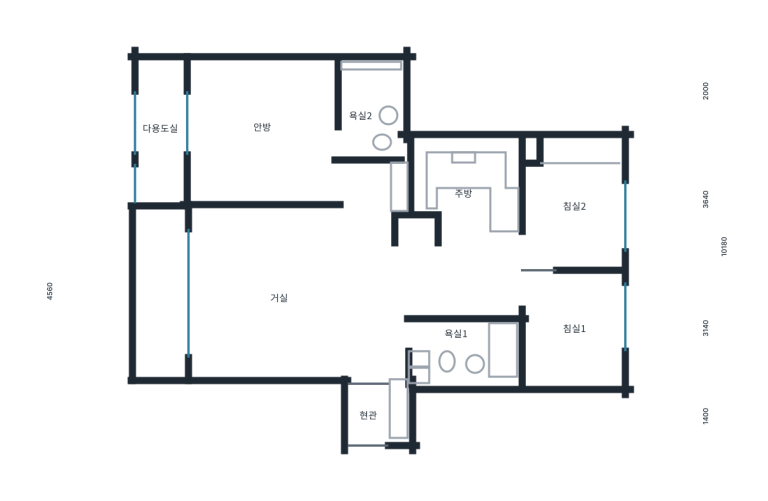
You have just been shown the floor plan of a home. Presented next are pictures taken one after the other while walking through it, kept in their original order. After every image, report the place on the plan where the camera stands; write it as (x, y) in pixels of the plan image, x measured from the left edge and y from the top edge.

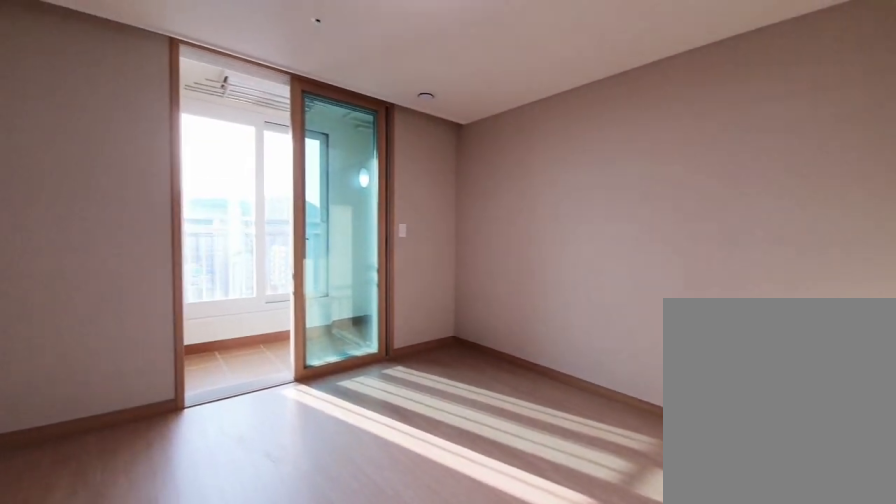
(278, 153)
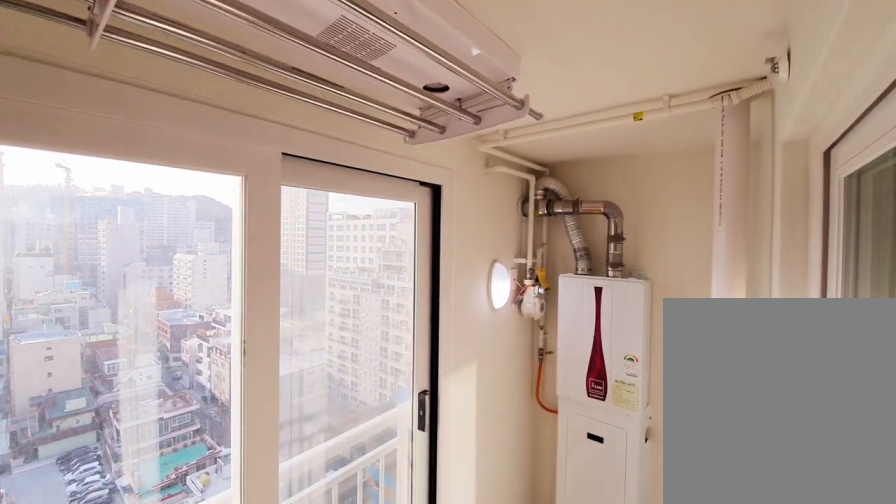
(179, 150)
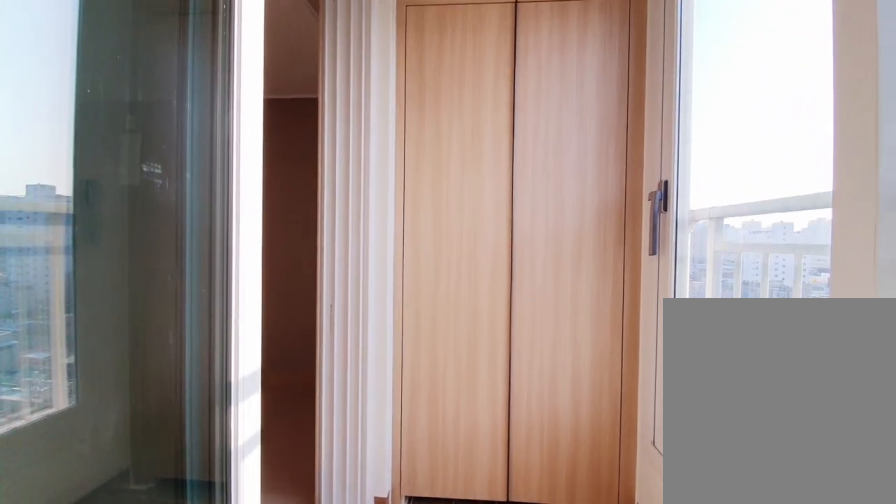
(181, 148)
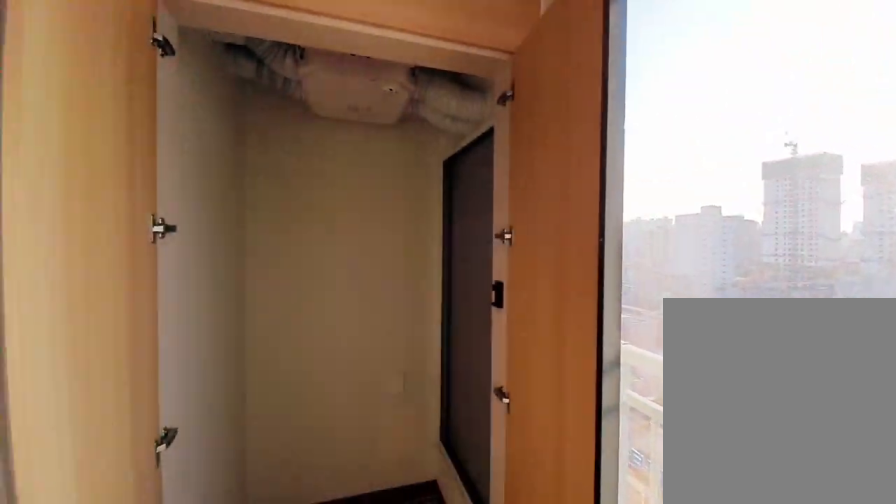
(178, 149)
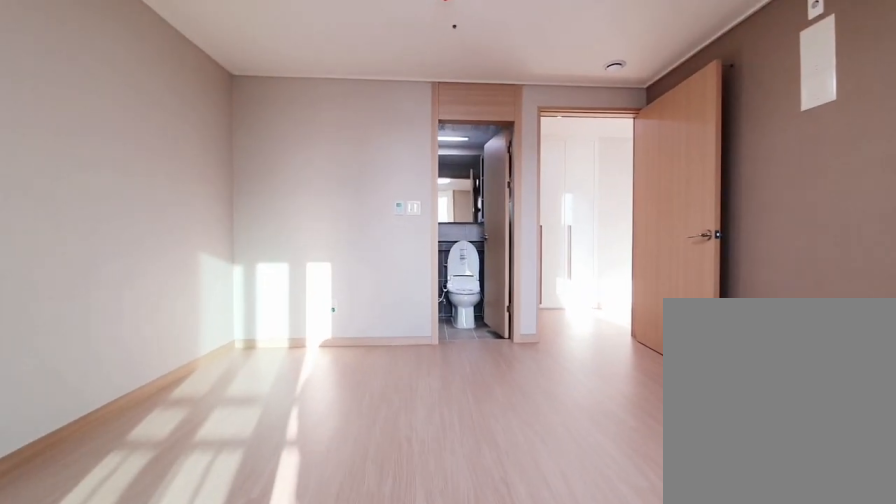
(251, 160)
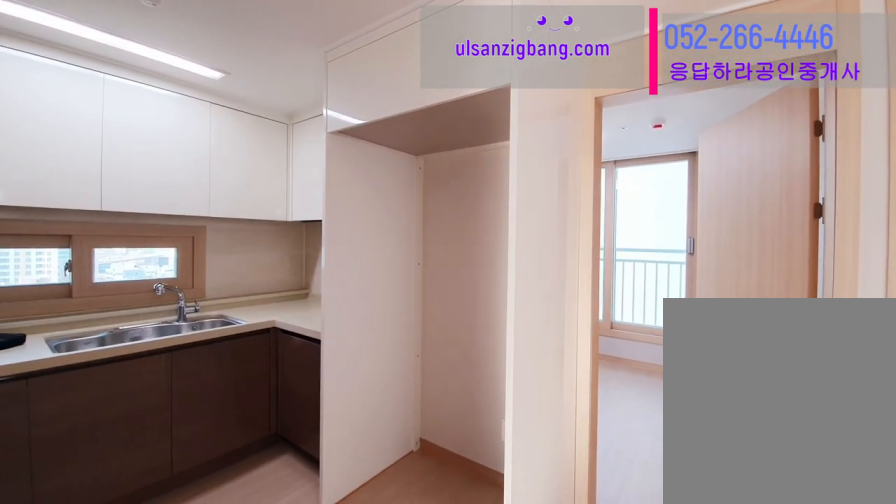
(468, 203)
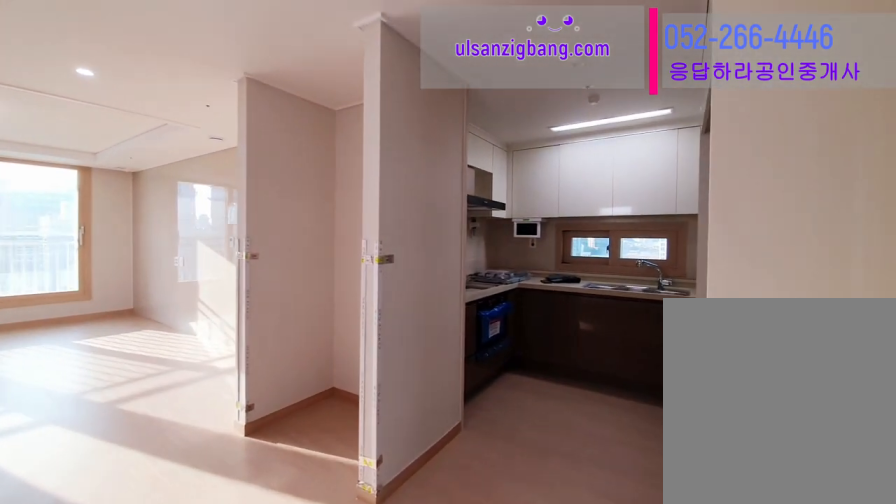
(491, 266)
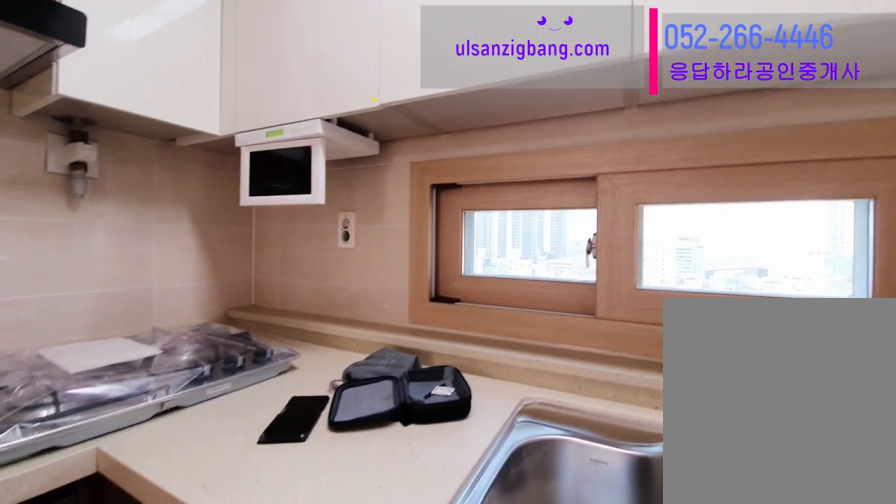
(468, 202)
